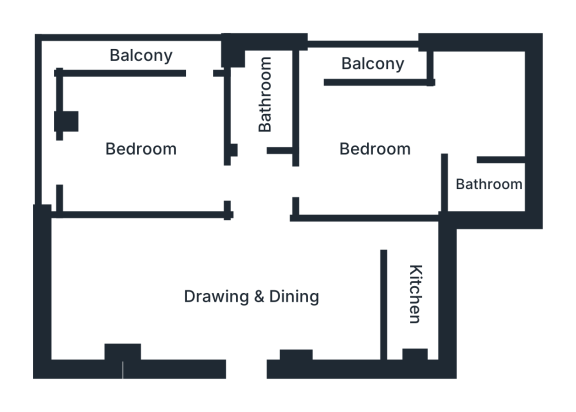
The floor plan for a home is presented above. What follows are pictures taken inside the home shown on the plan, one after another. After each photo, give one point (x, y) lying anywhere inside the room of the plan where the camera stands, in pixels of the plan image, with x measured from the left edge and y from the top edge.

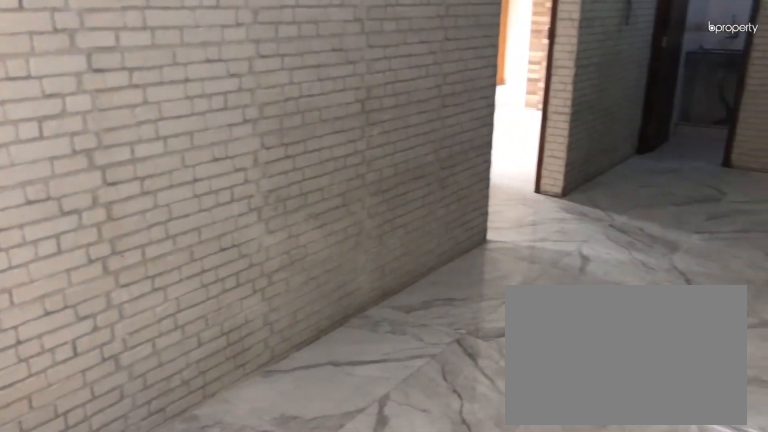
(252, 298)
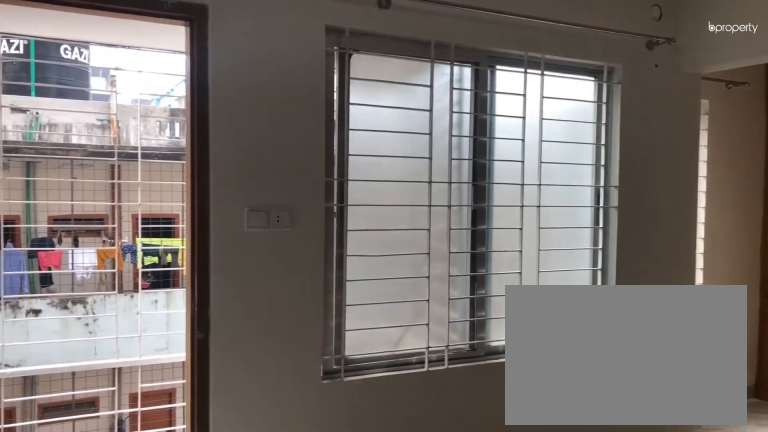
(373, 147)
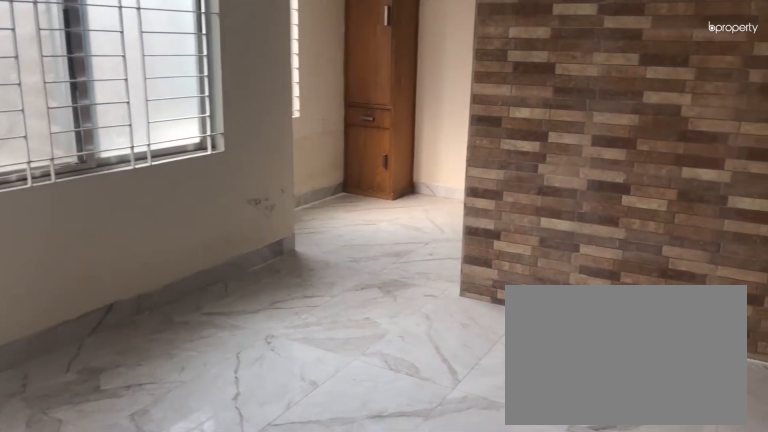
(373, 147)
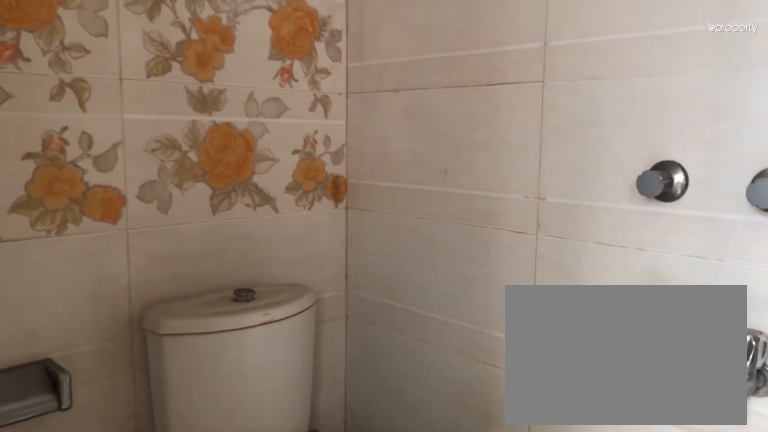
(489, 181)
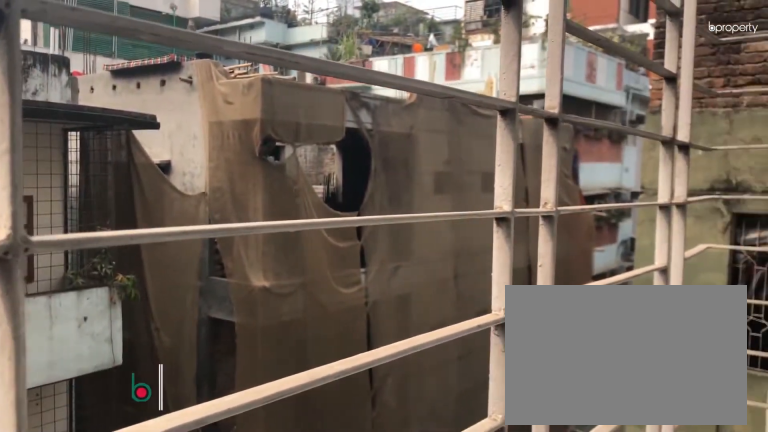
(371, 62)
